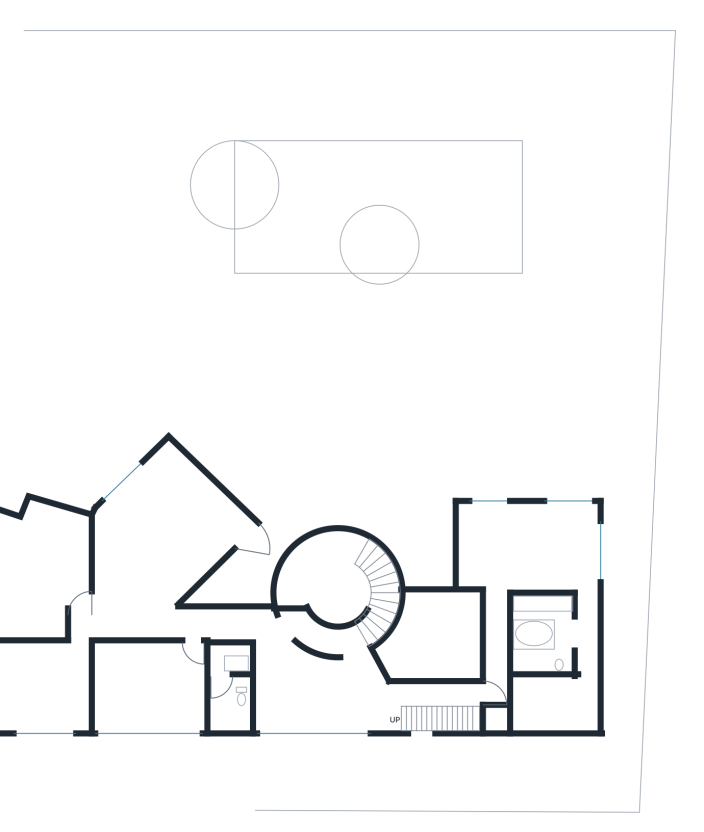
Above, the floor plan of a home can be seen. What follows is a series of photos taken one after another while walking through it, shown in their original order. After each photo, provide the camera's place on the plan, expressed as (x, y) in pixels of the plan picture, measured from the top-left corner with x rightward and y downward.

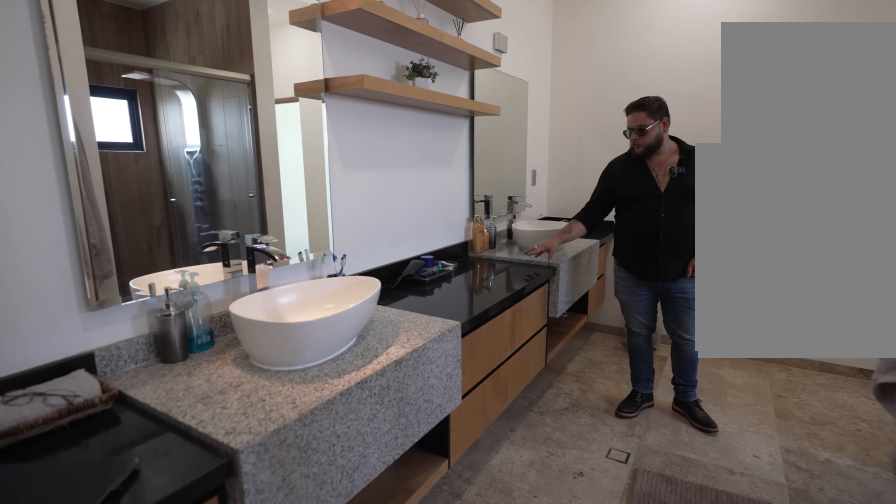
(567, 632)
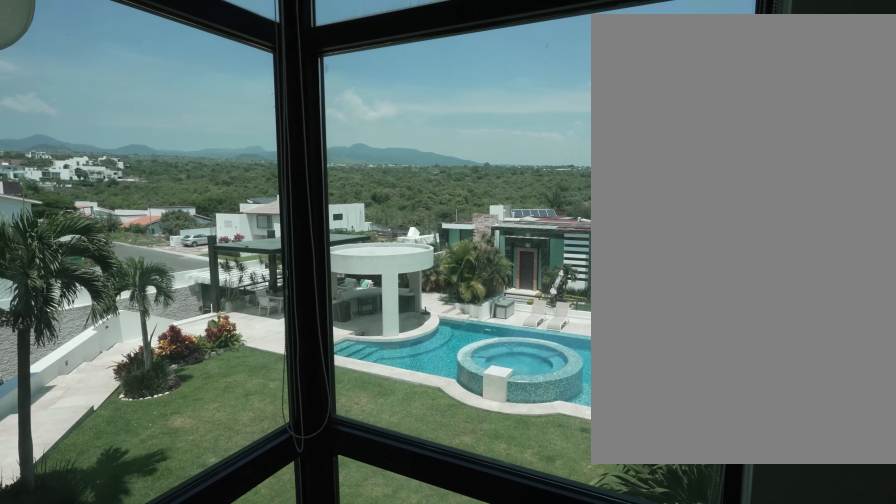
(516, 520)
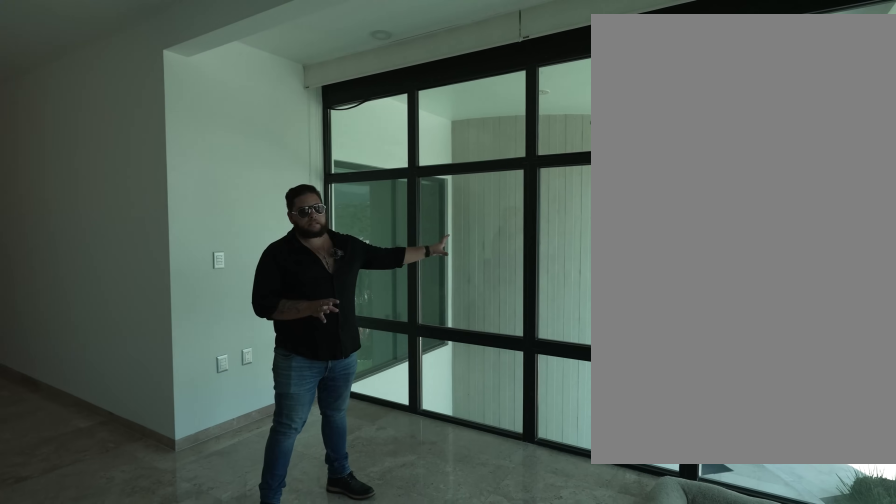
(516, 520)
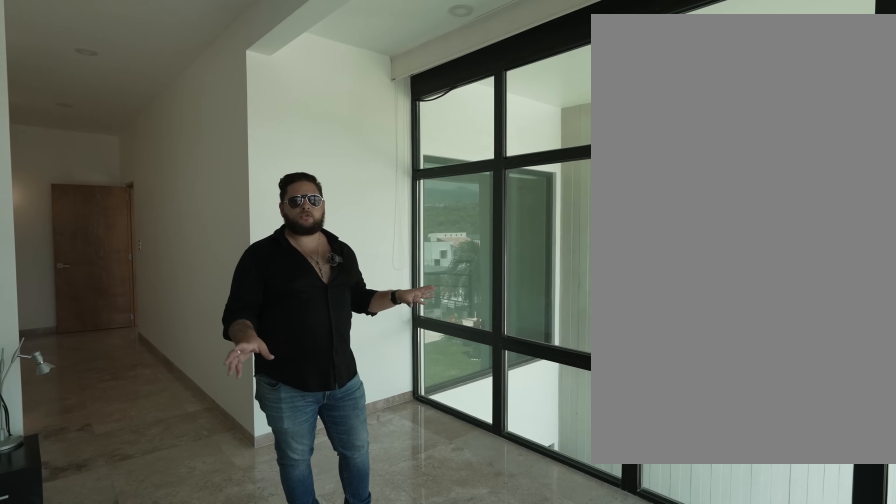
(516, 520)
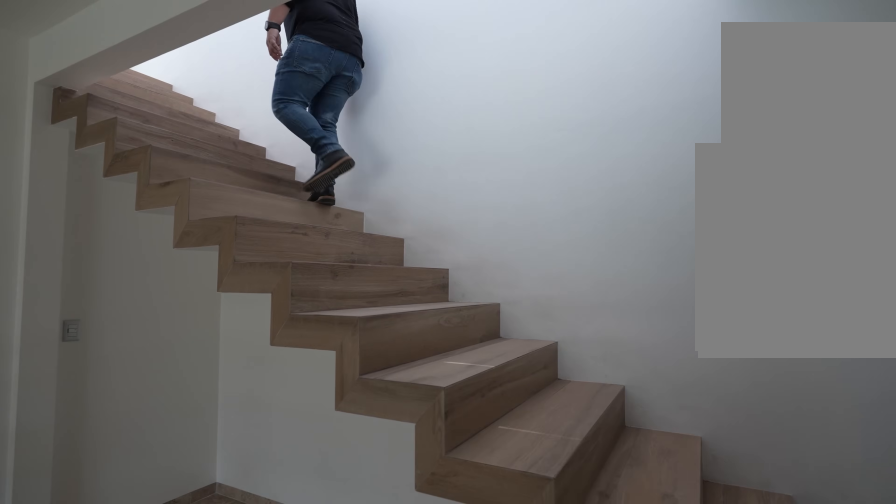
(407, 694)
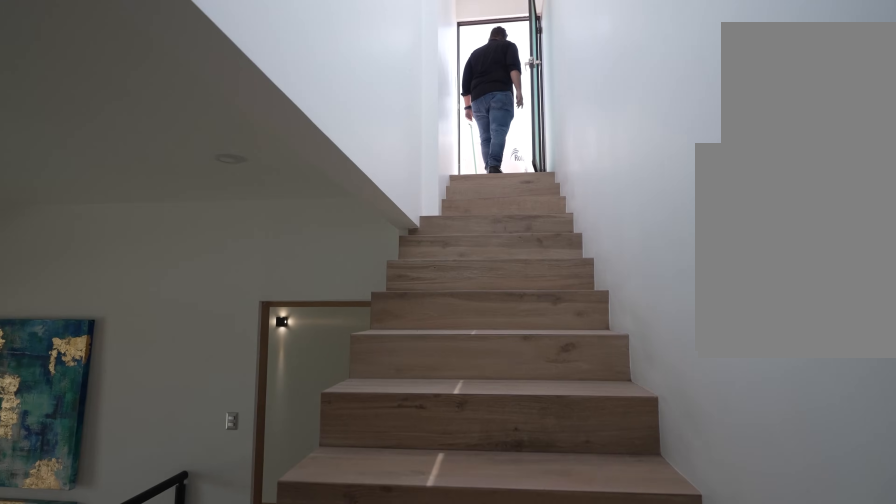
(419, 719)
